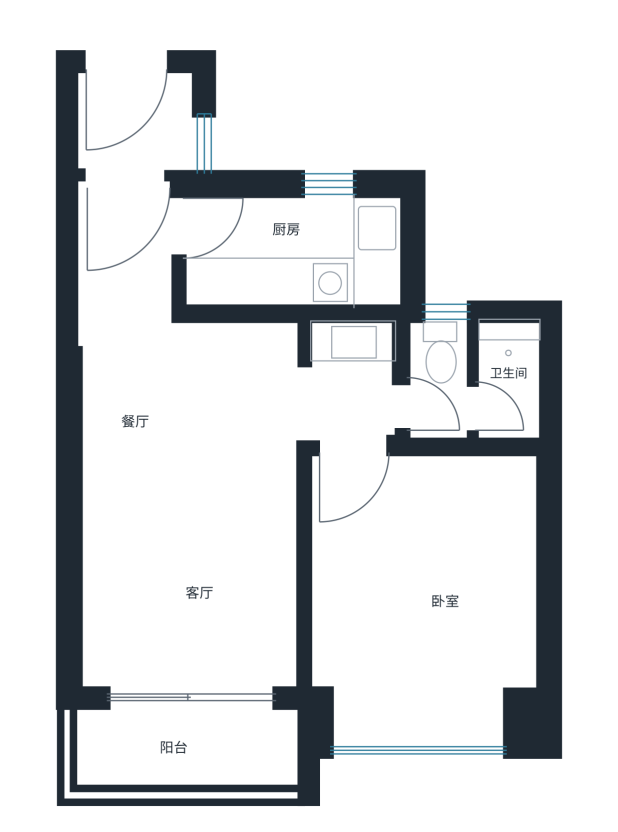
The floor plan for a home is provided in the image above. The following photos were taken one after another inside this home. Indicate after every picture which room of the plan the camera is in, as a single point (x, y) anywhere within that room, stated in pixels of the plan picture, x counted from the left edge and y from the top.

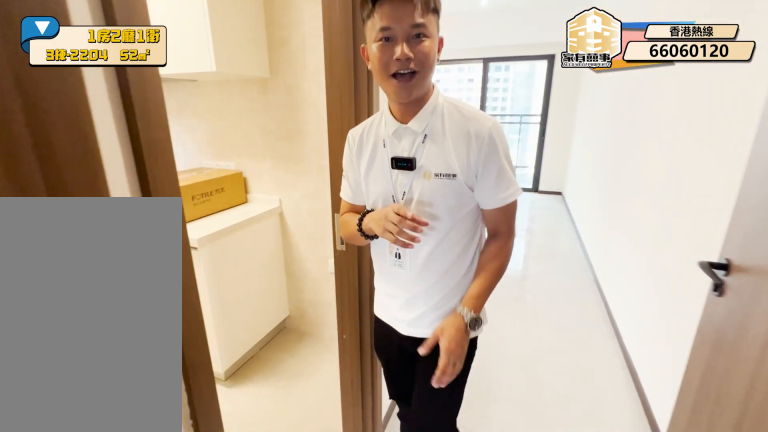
(125, 268)
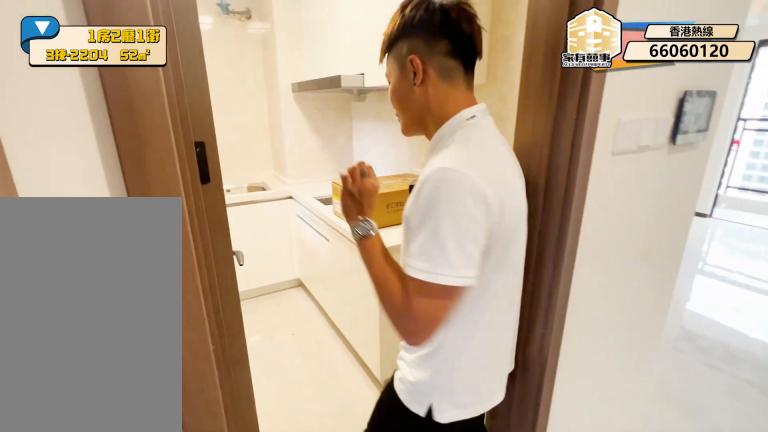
(209, 253)
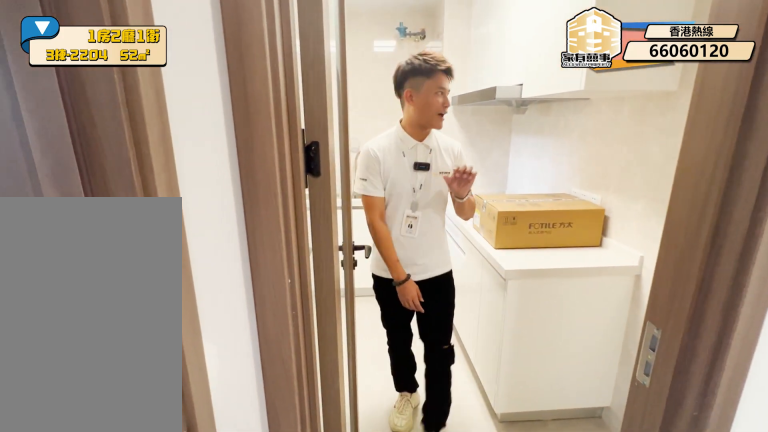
(275, 247)
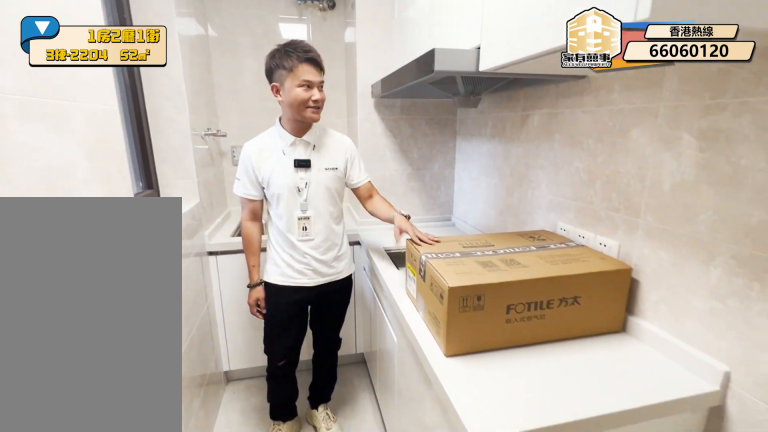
(275, 243)
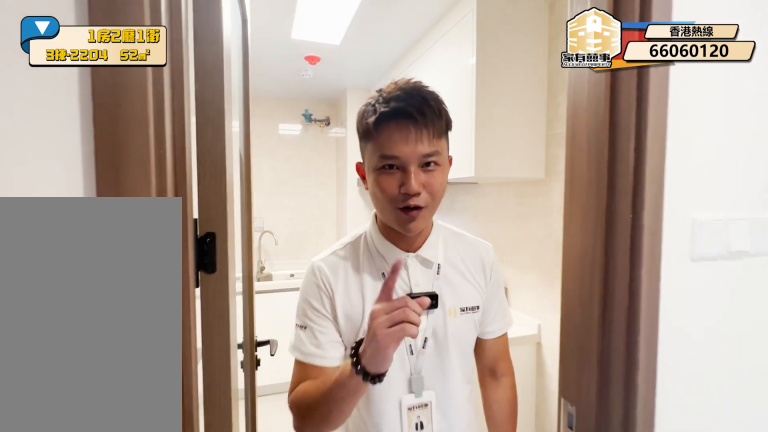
(185, 207)
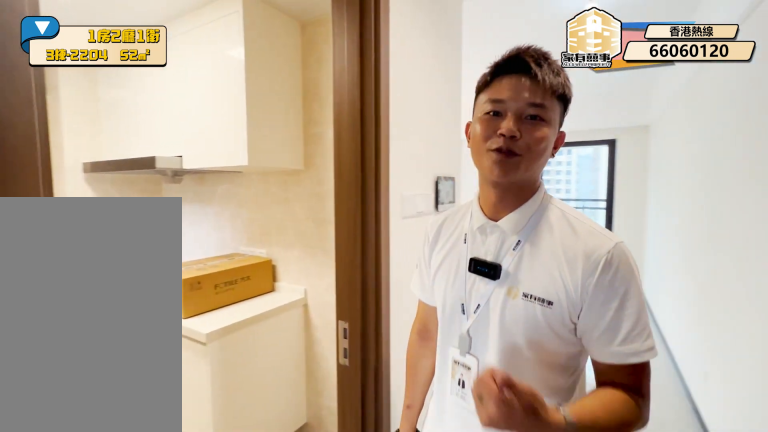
(119, 274)
